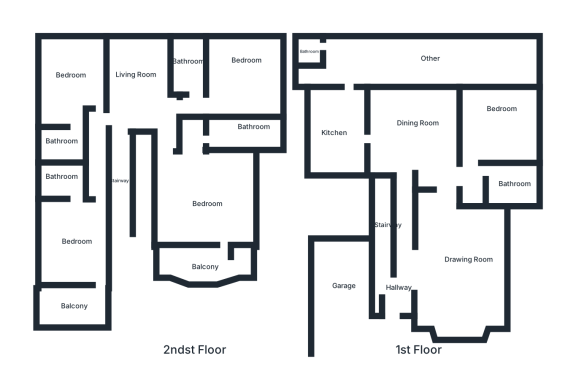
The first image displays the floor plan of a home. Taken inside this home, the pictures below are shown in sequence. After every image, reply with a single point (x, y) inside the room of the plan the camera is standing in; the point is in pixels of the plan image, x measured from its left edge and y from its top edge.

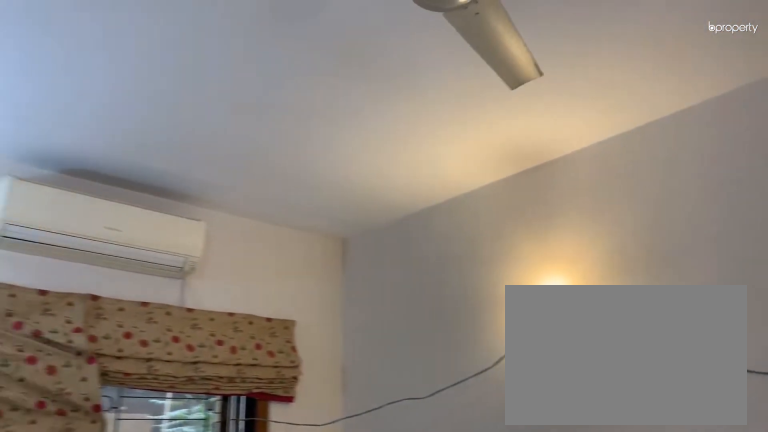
(136, 75)
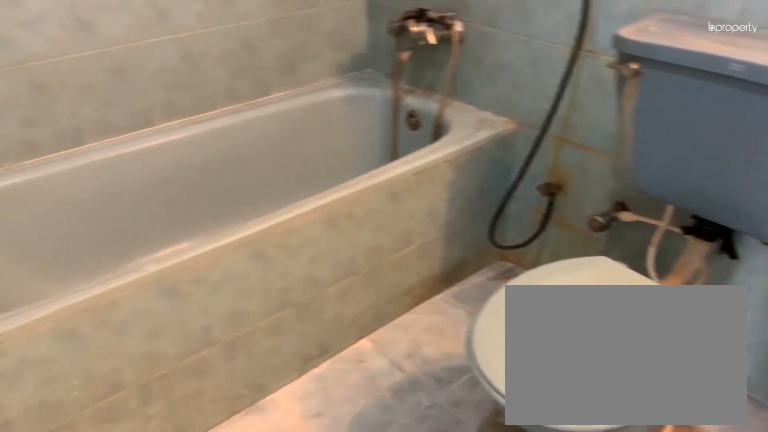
(60, 177)
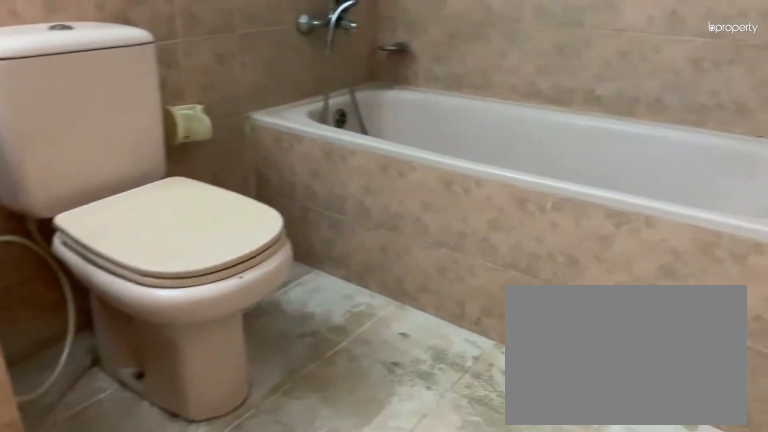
(57, 149)
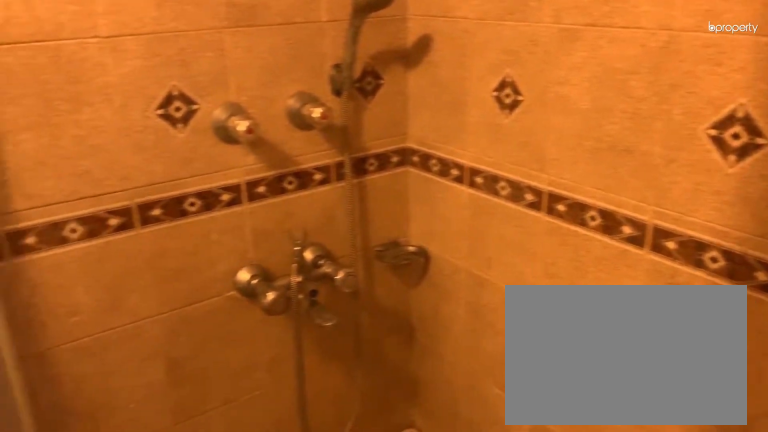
(190, 64)
